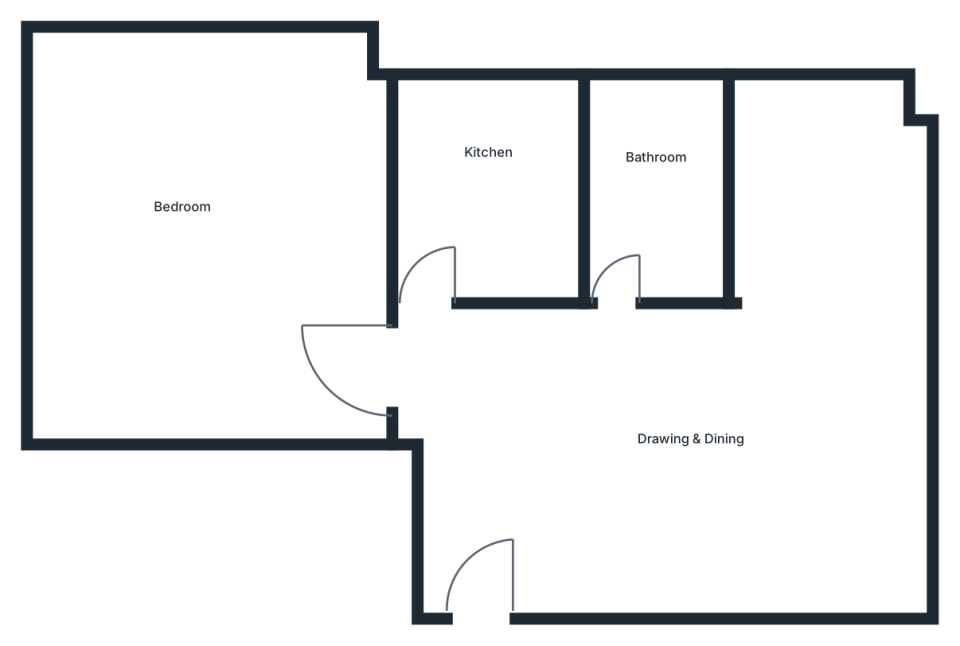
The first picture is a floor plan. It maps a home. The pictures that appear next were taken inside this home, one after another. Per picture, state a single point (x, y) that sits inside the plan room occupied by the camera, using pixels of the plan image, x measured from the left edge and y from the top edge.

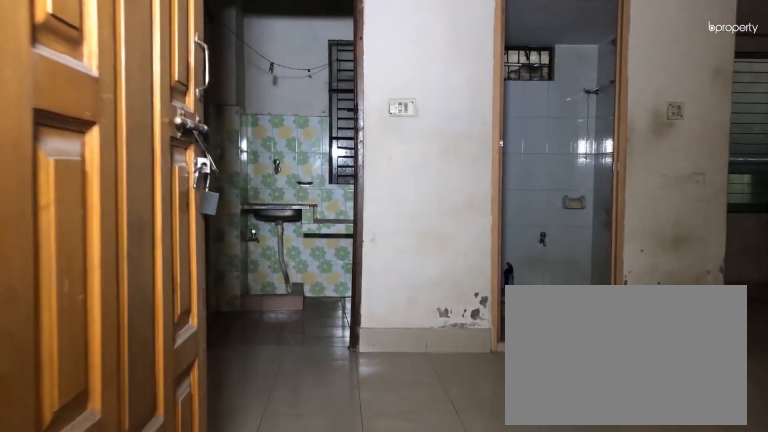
(511, 573)
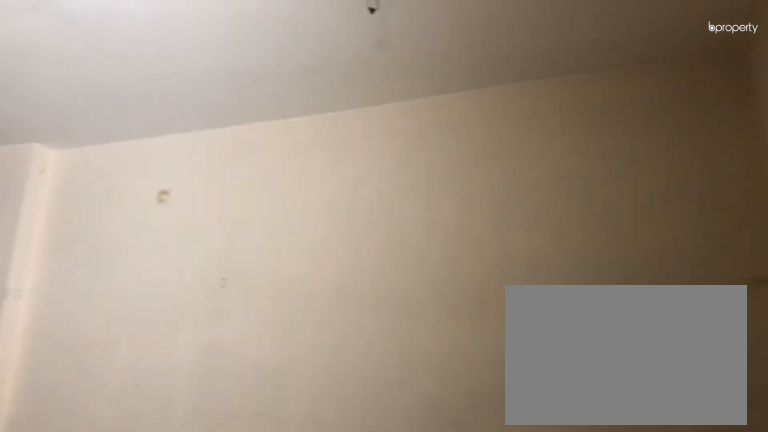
(671, 450)
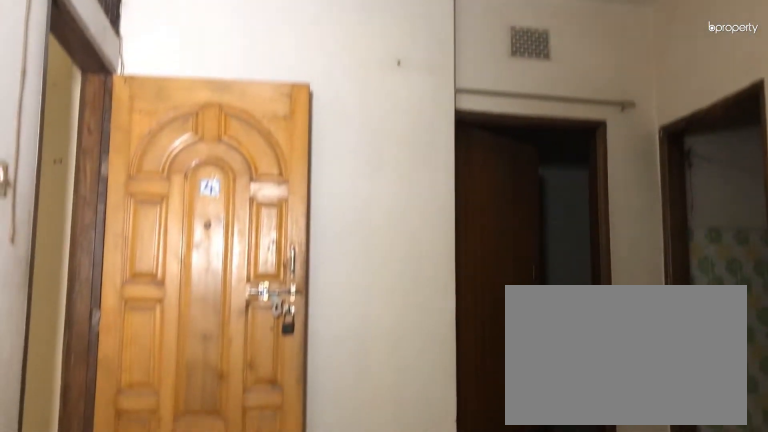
(671, 450)
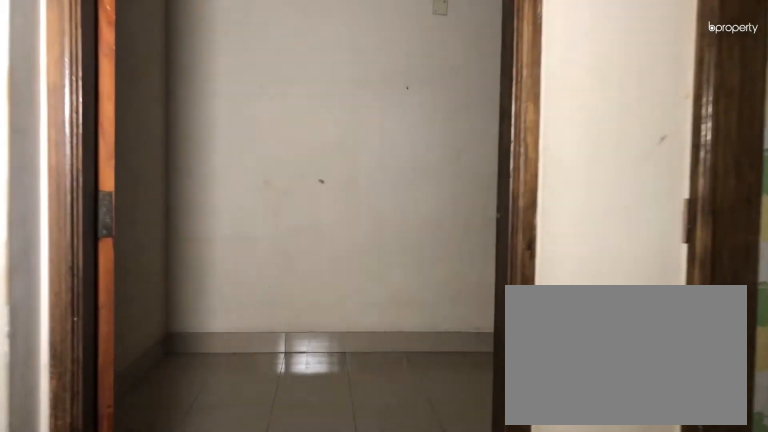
(372, 355)
